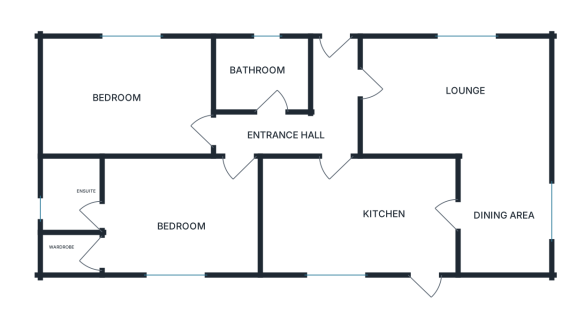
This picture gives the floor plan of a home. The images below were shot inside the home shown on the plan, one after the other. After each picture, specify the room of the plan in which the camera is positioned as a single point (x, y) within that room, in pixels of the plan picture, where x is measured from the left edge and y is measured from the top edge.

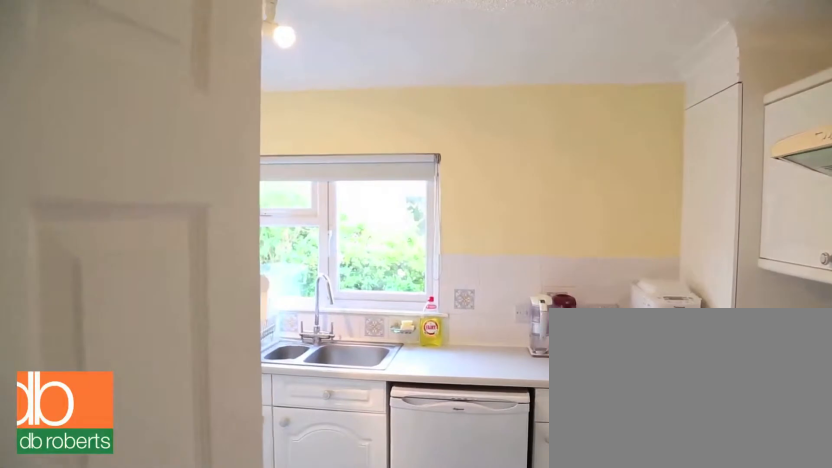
(362, 223)
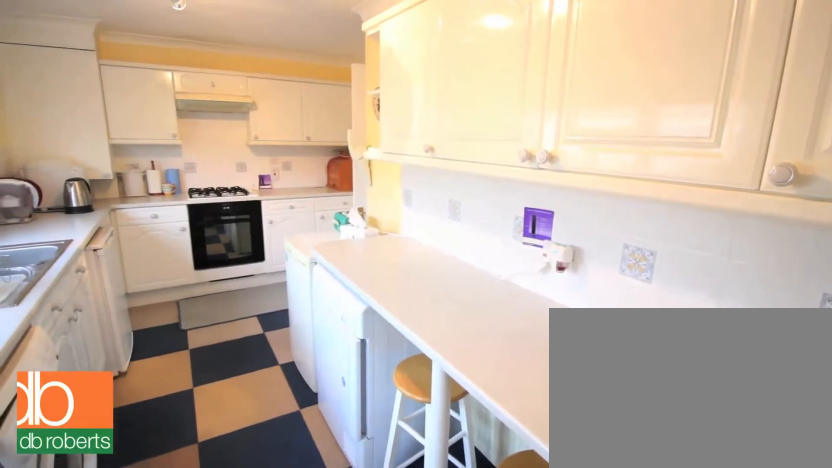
(359, 219)
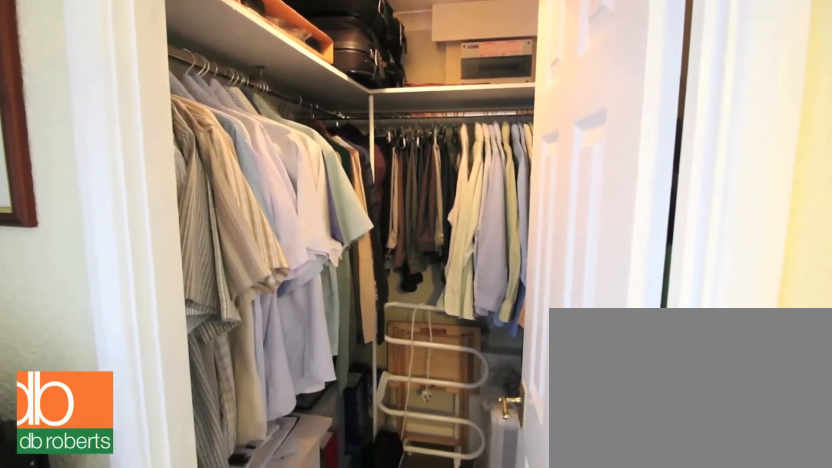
(155, 217)
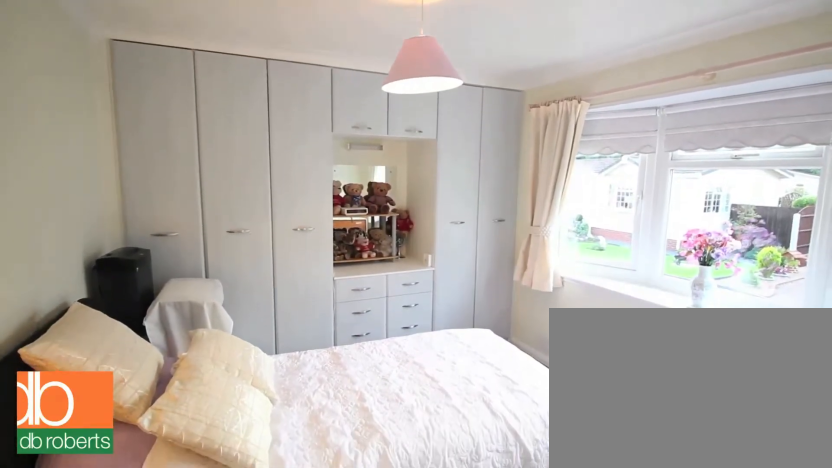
(125, 96)
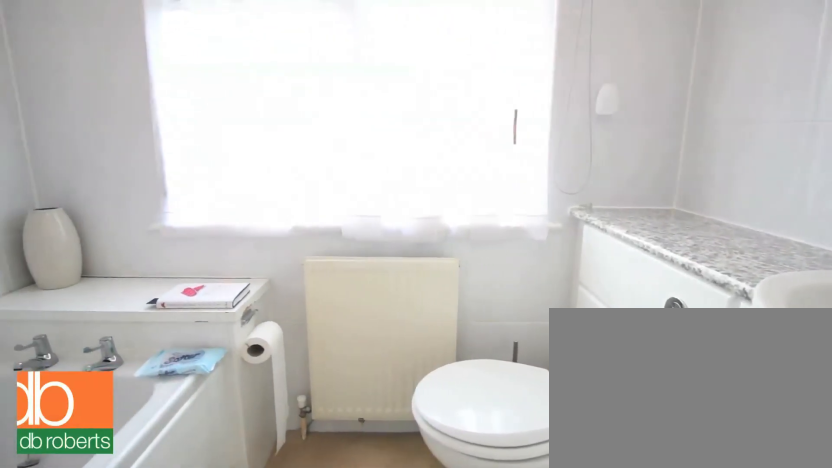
(261, 72)
